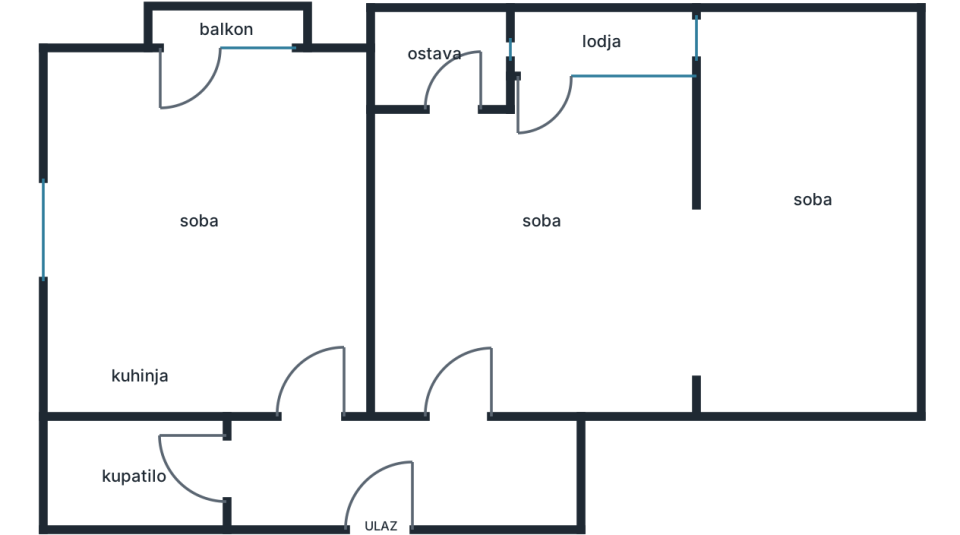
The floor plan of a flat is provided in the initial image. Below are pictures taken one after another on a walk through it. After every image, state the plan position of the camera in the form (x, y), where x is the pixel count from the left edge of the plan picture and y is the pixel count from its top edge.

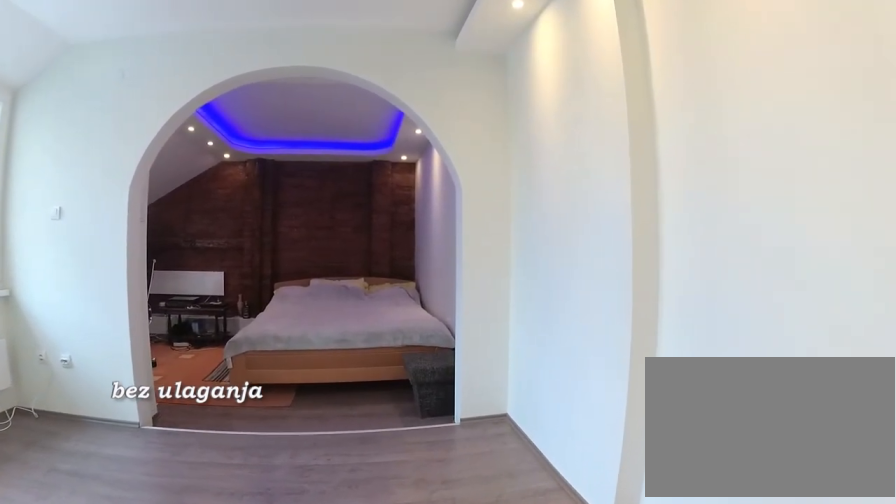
(511, 279)
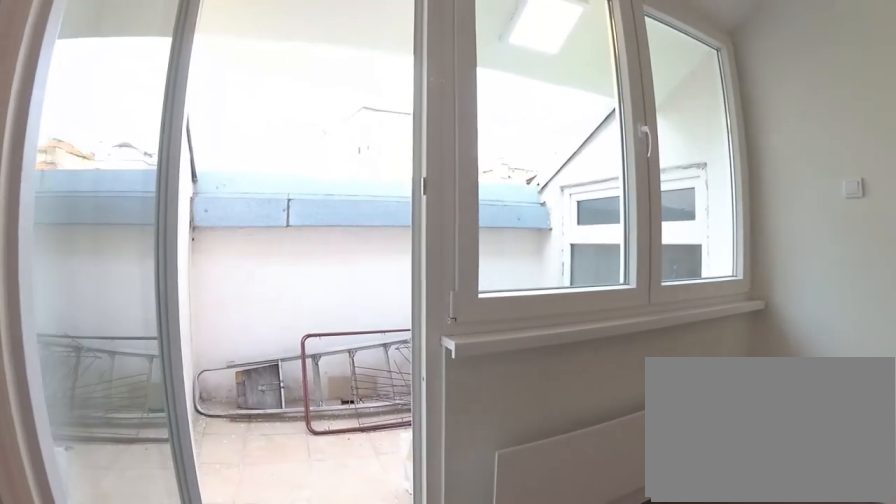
(545, 200)
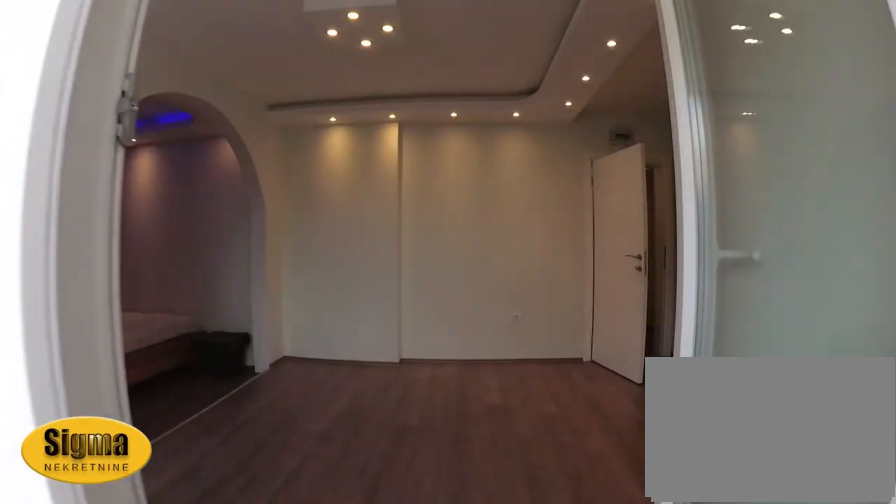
(545, 45)
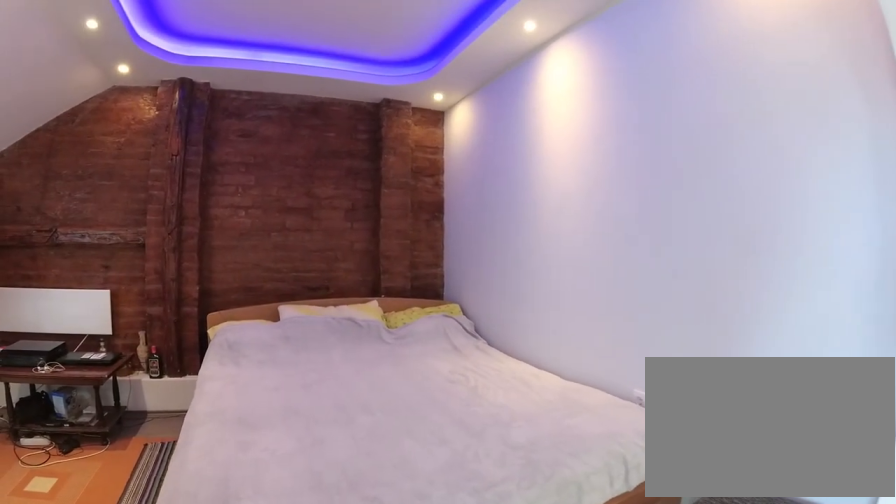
(620, 230)
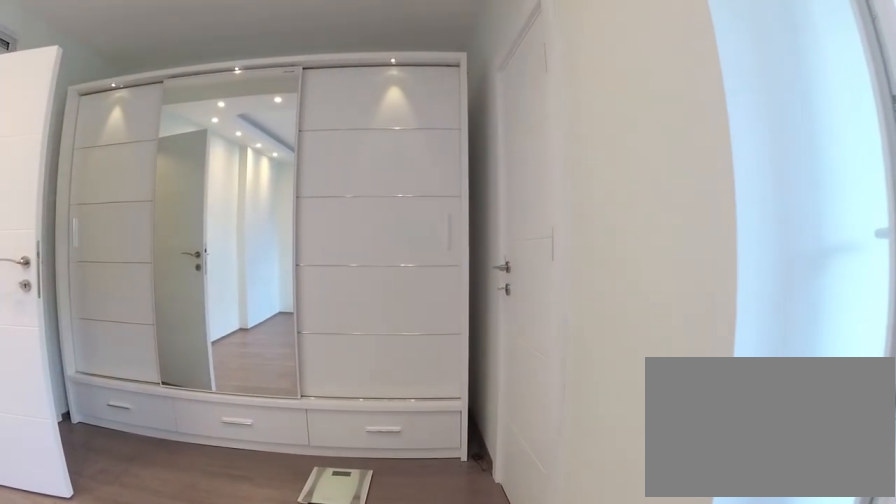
(575, 190)
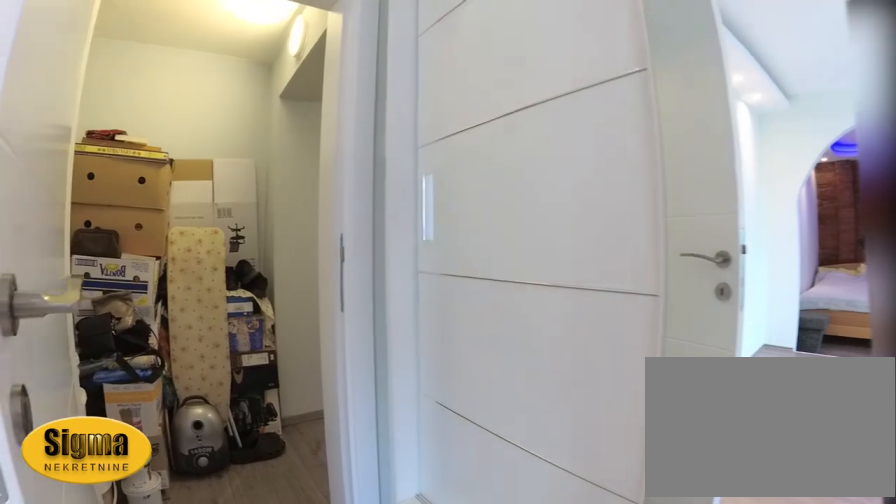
(487, 279)
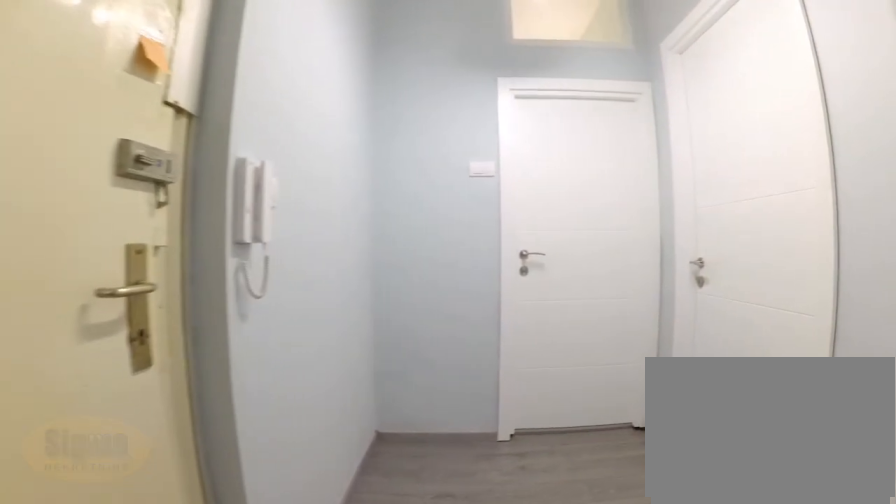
(435, 467)
